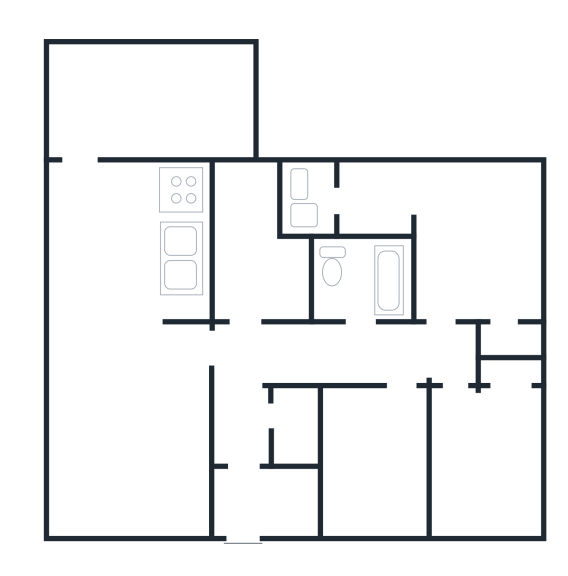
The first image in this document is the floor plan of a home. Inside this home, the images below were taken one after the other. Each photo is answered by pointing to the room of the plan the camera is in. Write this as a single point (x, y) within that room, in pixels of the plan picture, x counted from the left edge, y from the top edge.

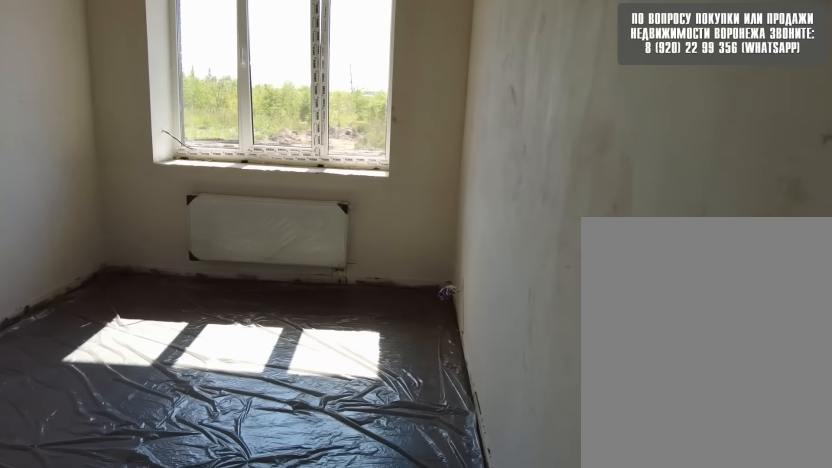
(471, 456)
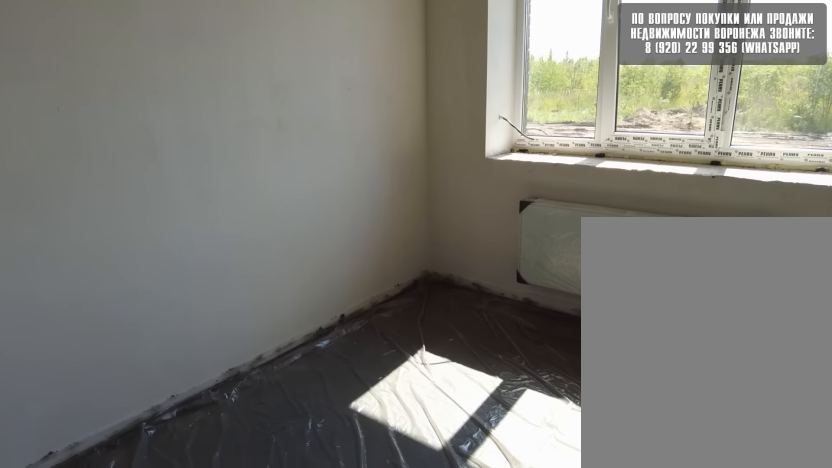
(470, 456)
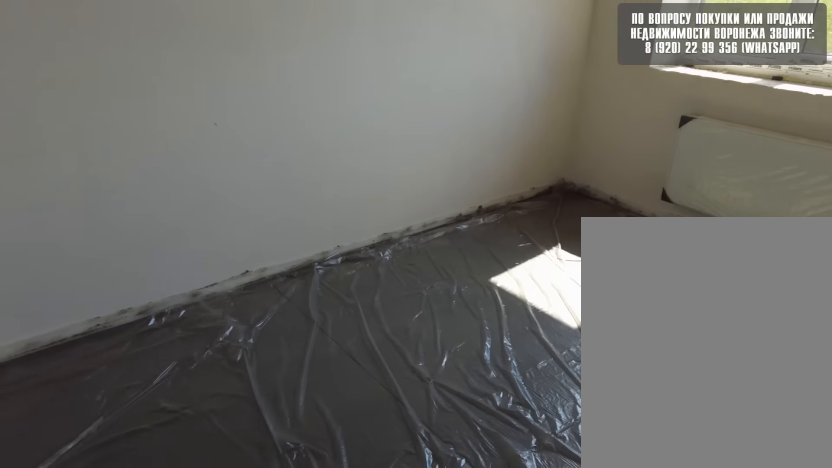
(470, 434)
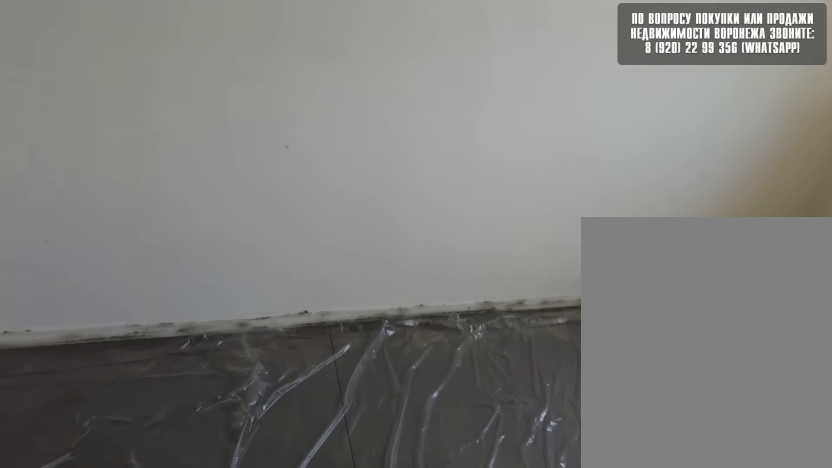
(471, 456)
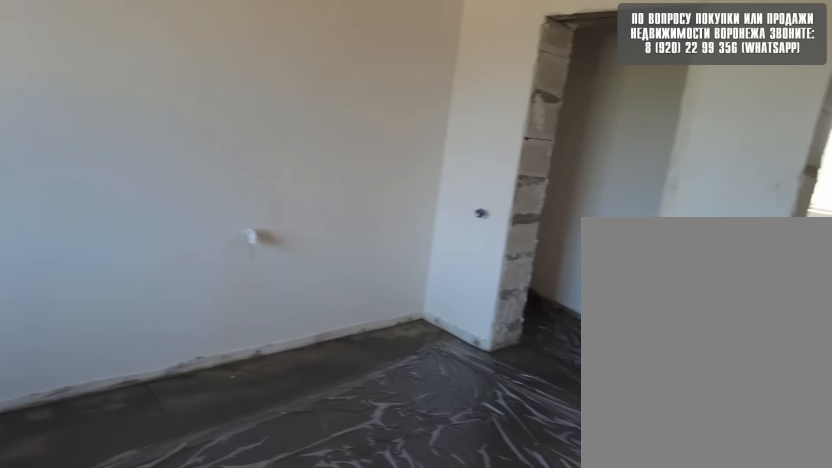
(468, 311)
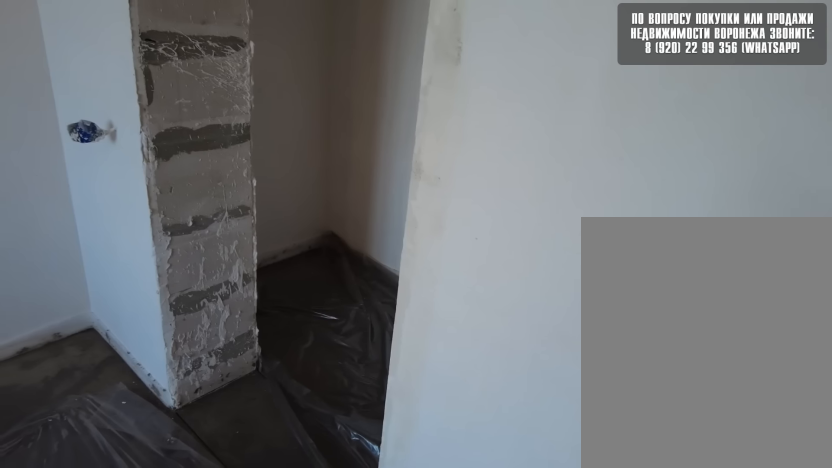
(467, 312)
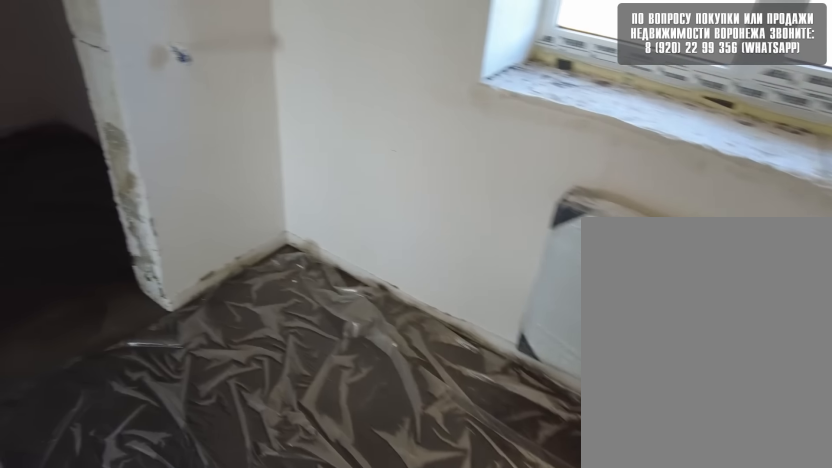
(464, 302)
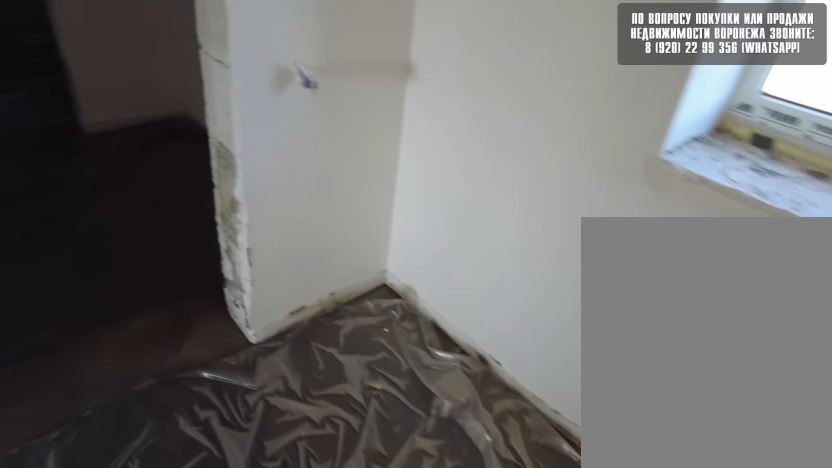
(457, 277)
